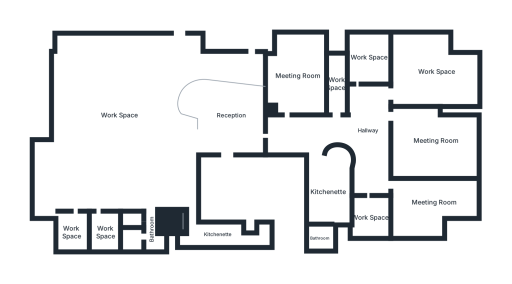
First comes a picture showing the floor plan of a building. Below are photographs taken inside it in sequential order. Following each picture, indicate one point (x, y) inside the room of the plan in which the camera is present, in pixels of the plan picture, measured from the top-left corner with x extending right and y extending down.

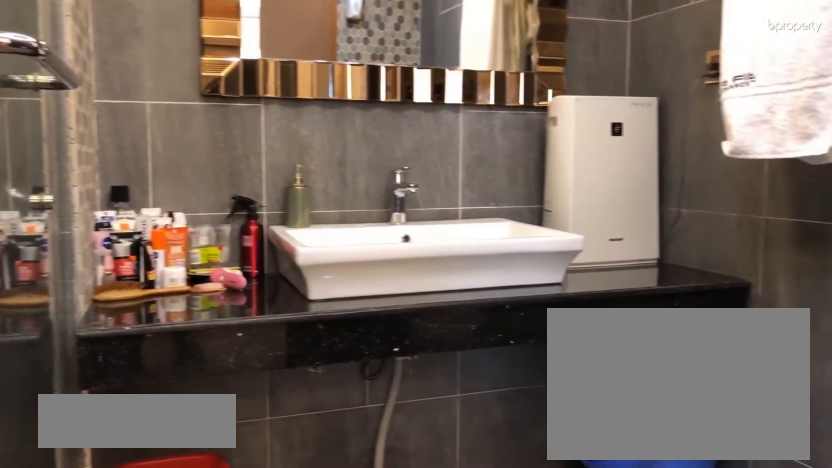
(320, 238)
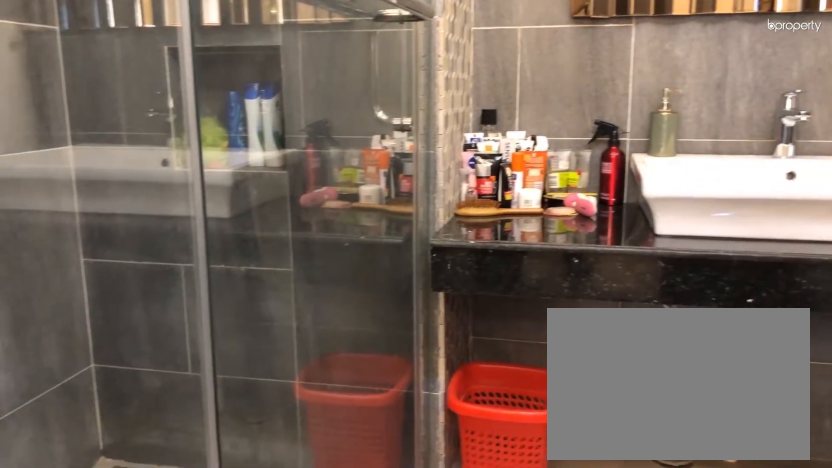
(320, 238)
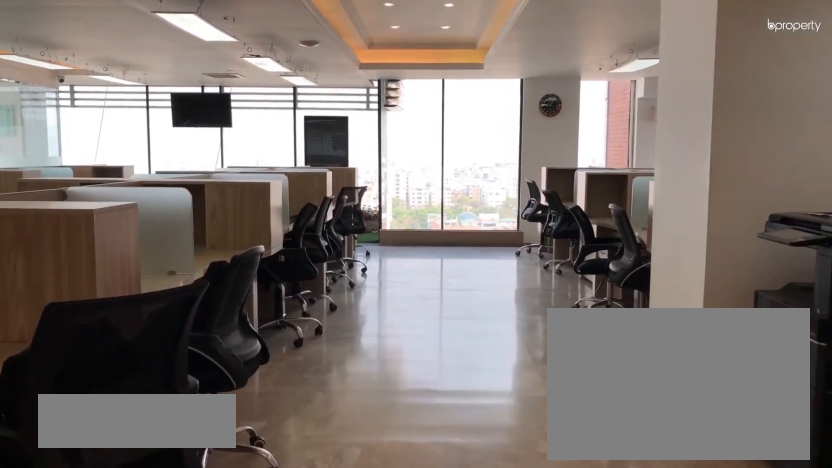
(119, 115)
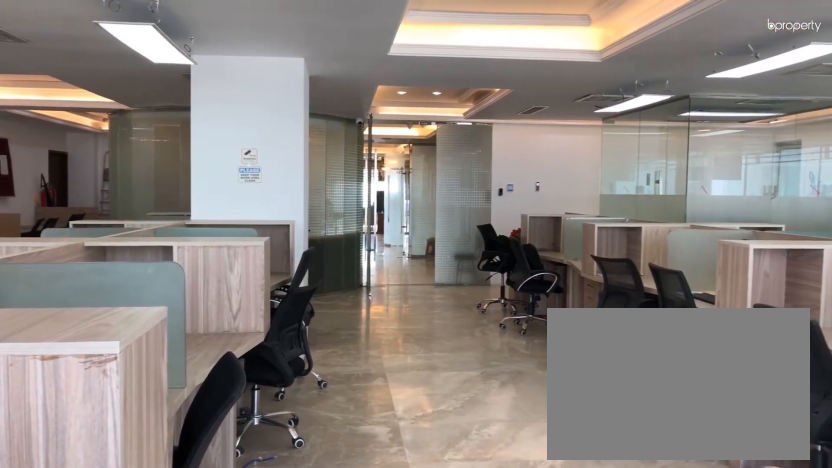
(119, 115)
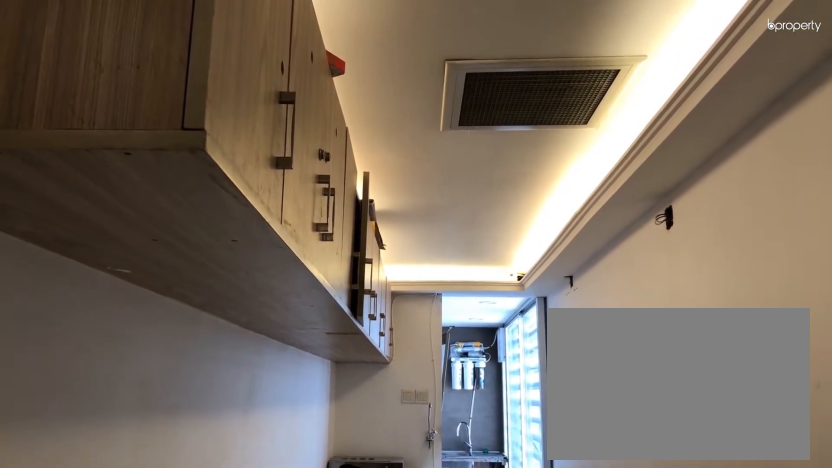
(217, 234)
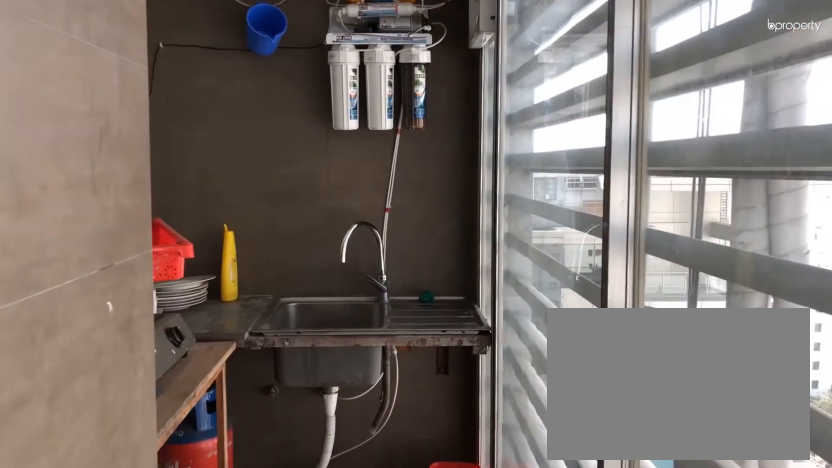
(263, 236)
